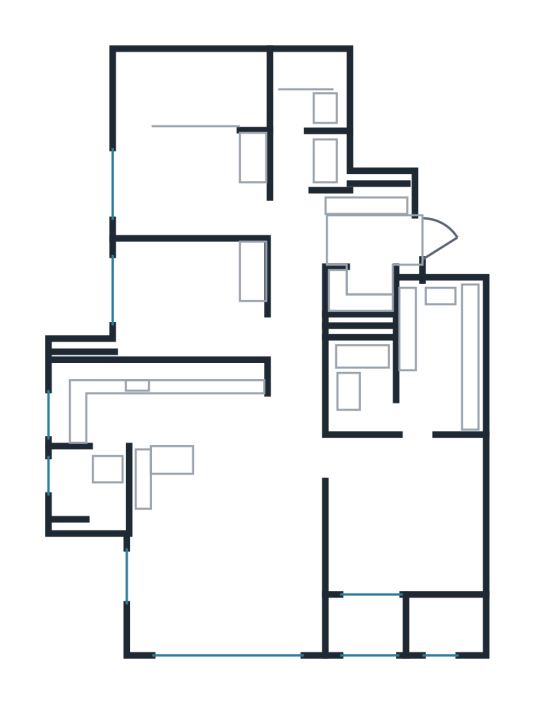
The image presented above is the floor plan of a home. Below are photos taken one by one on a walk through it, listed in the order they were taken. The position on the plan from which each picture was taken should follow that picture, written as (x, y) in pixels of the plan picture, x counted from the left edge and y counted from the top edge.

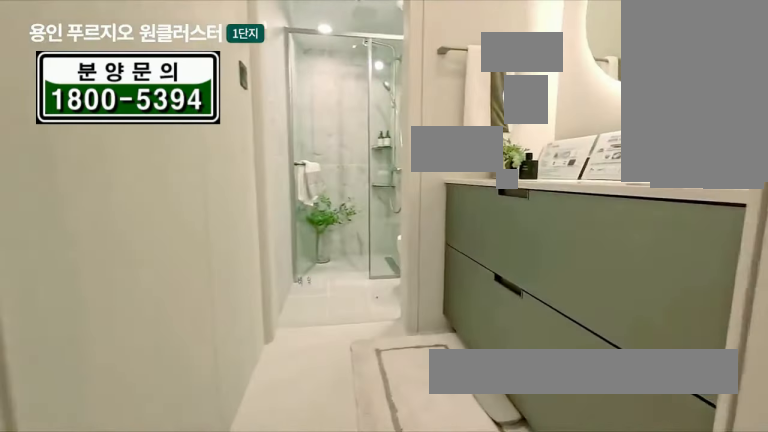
(305, 149)
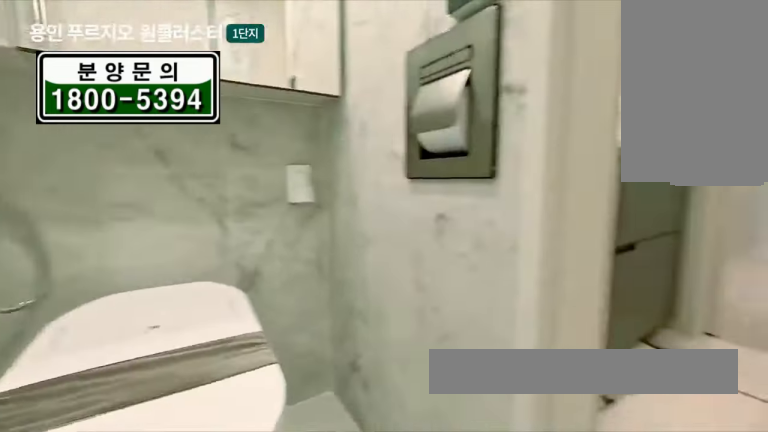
(308, 155)
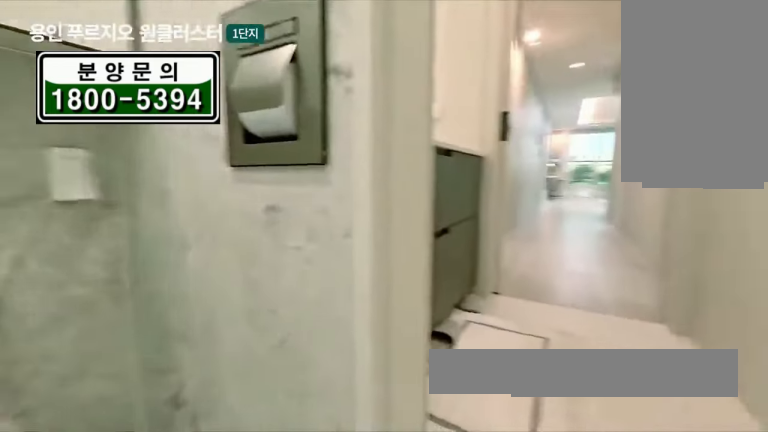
(311, 139)
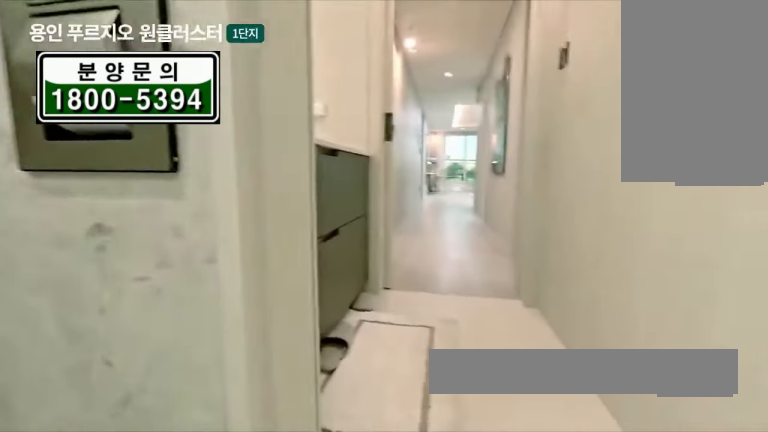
(311, 149)
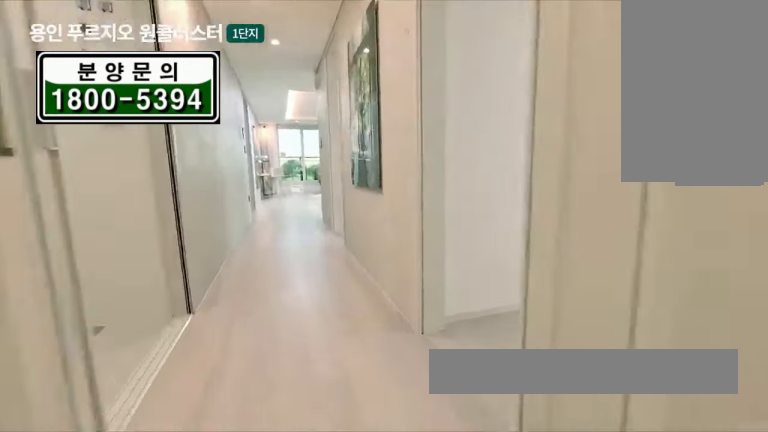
(308, 155)
